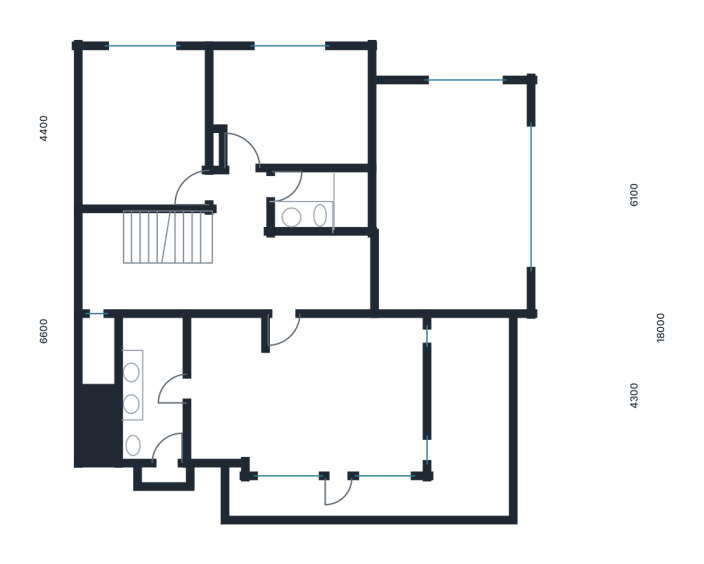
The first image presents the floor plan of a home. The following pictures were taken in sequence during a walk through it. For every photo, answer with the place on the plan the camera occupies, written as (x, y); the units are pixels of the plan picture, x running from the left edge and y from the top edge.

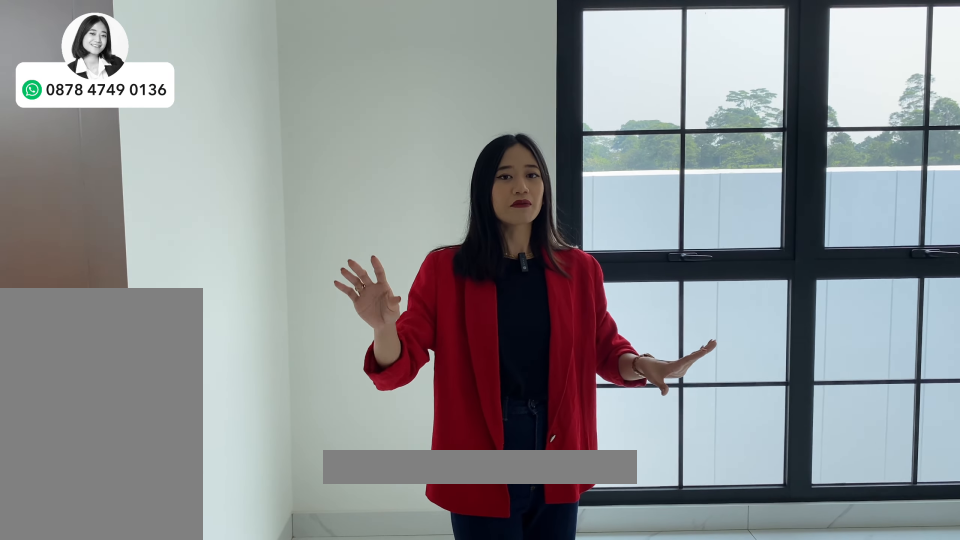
(303, 107)
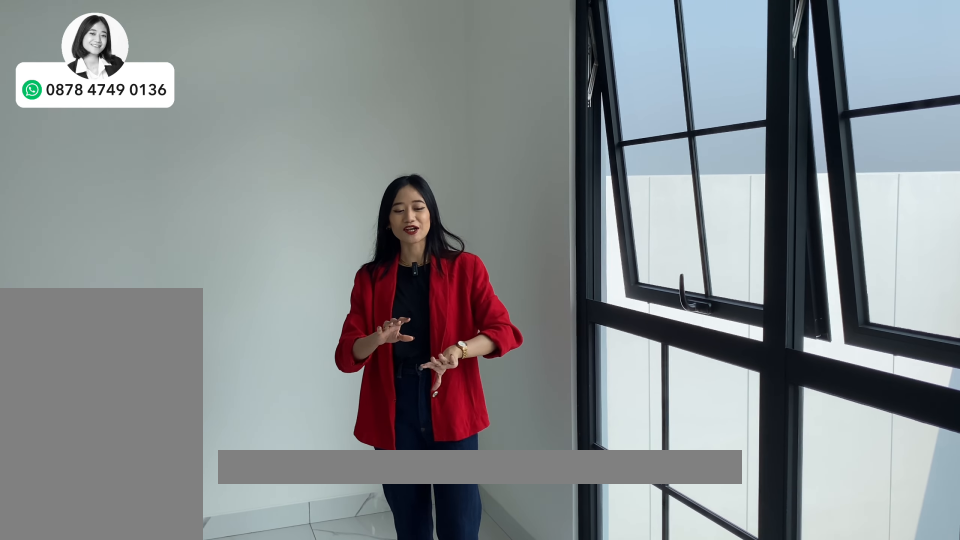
(303, 107)
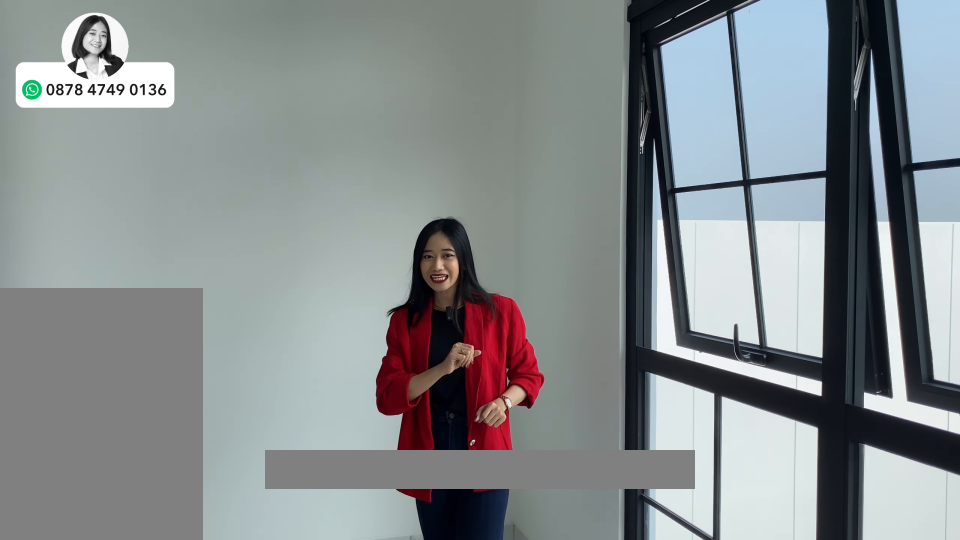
(303, 107)
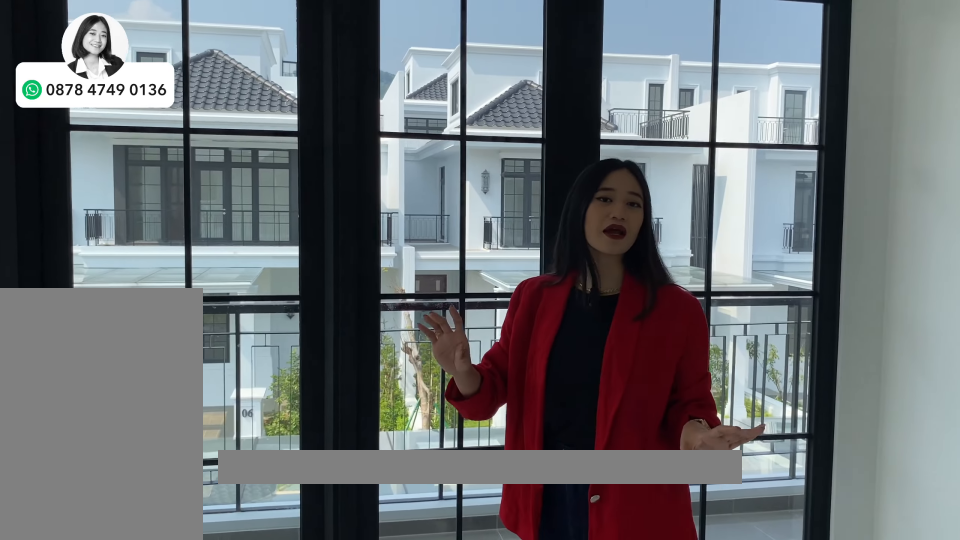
(223, 350)
